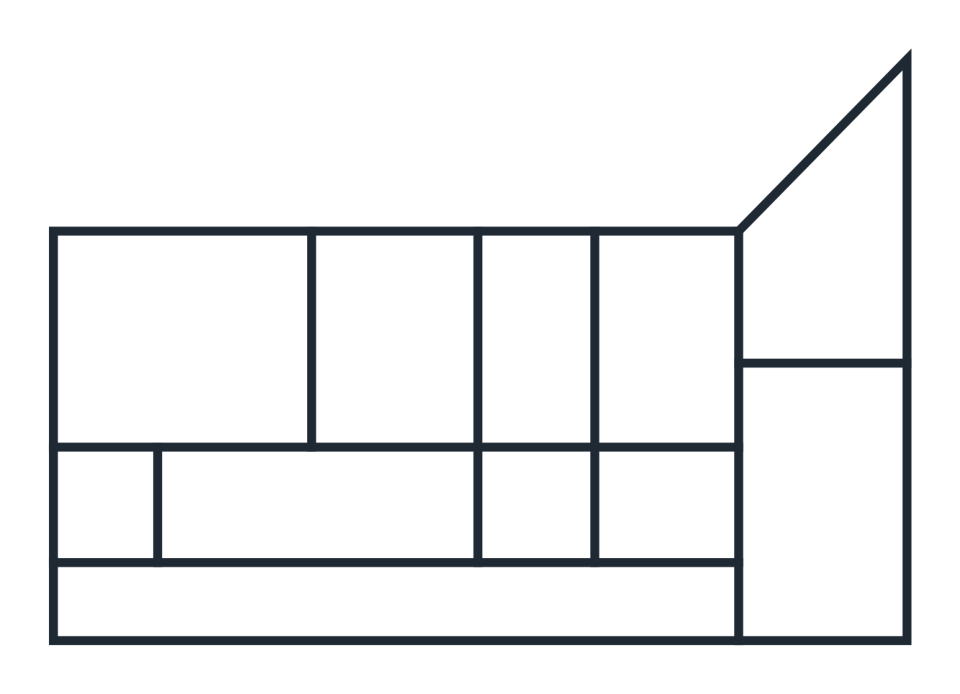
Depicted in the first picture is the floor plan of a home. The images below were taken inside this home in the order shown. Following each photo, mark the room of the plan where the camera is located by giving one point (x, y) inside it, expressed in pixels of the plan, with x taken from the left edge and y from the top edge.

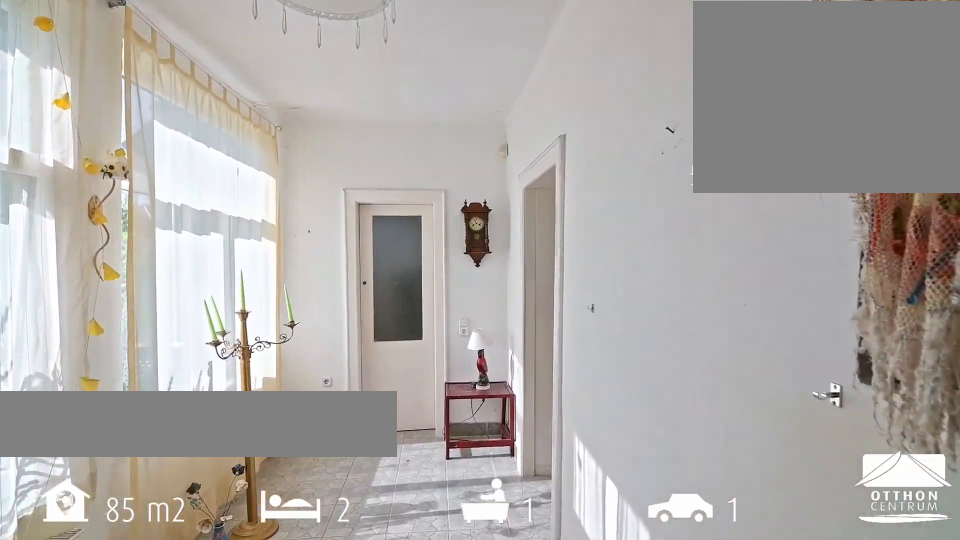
(325, 513)
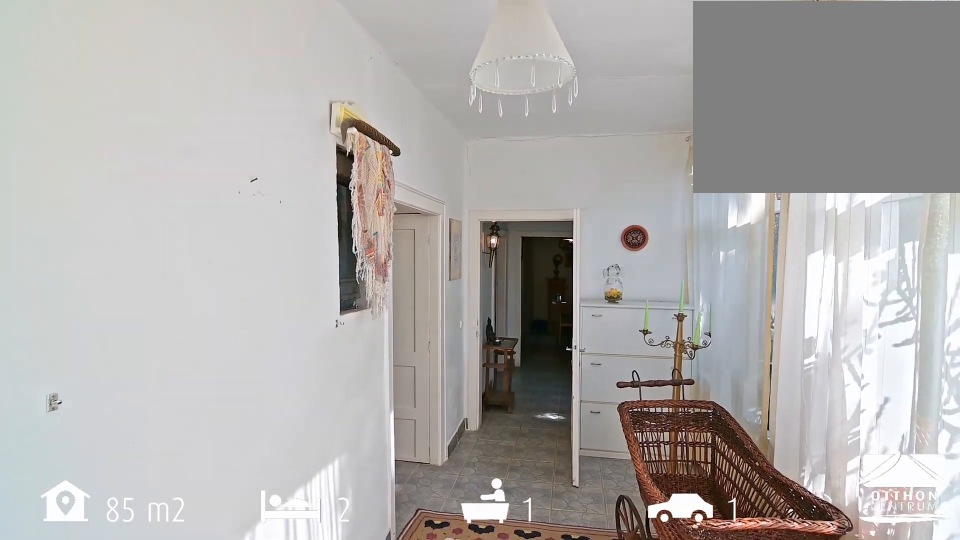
(325, 513)
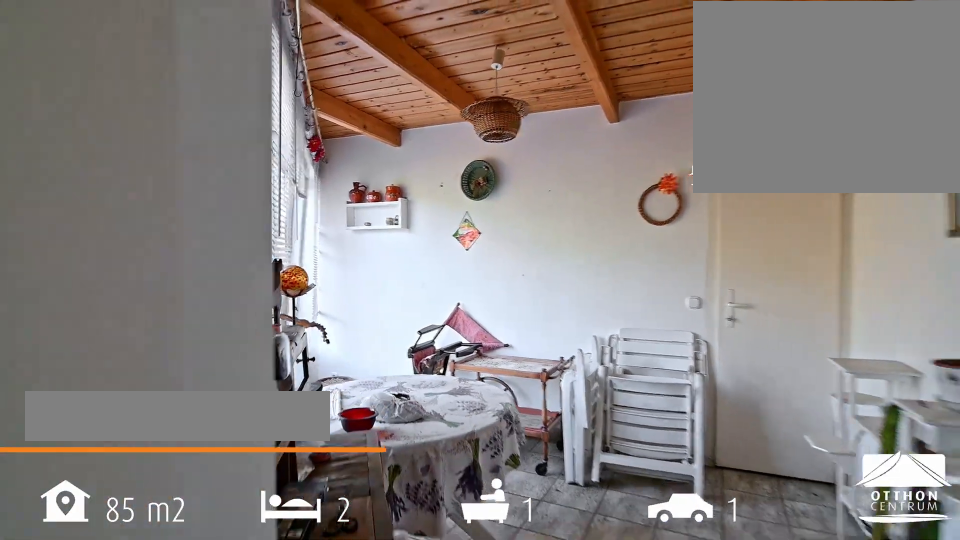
(671, 358)
